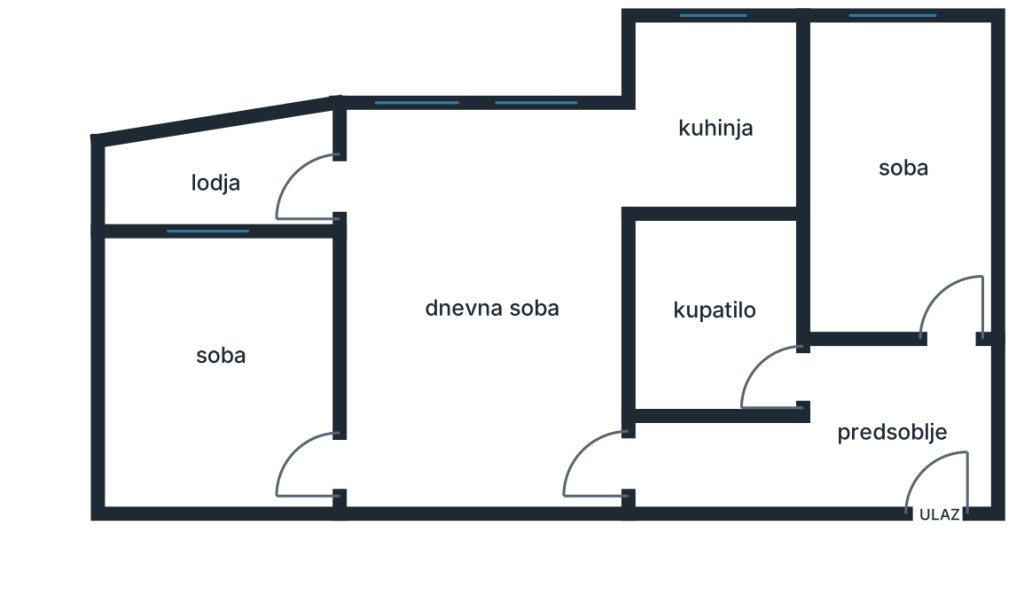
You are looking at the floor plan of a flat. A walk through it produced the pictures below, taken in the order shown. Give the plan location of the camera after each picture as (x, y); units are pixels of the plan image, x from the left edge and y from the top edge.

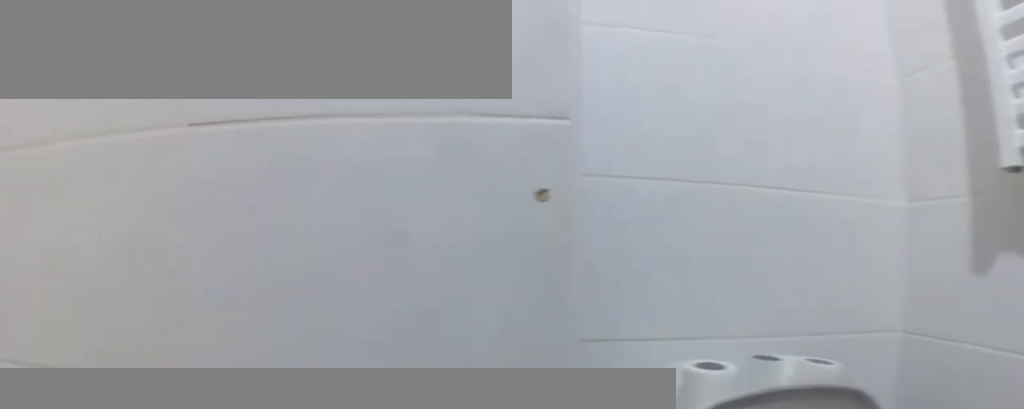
(759, 258)
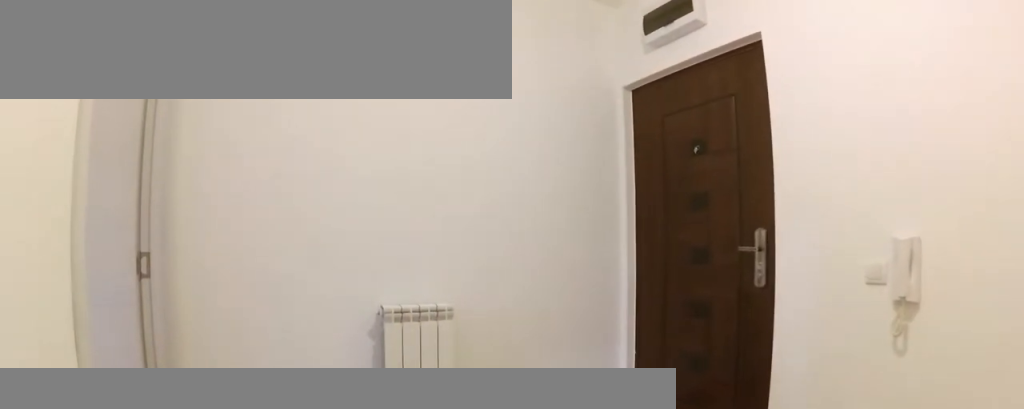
(780, 359)
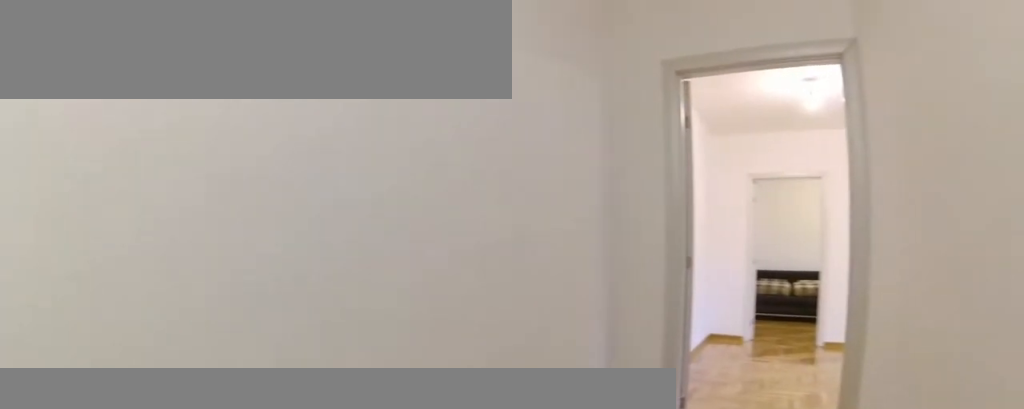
(854, 418)
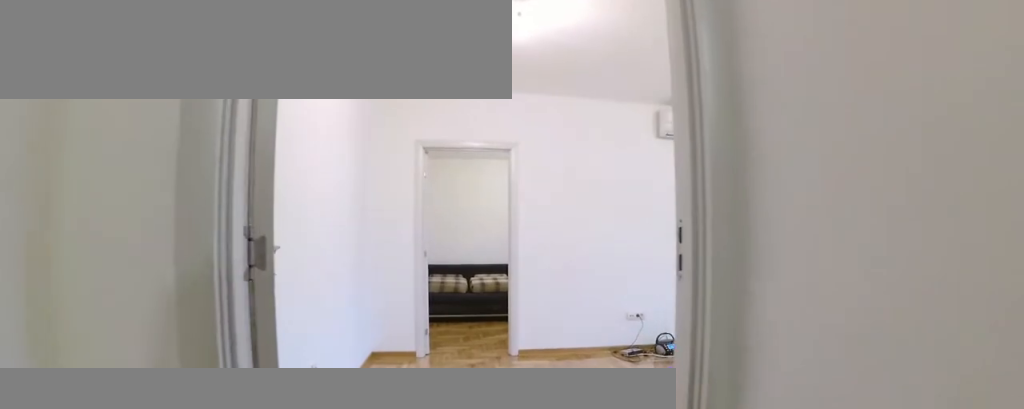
(711, 455)
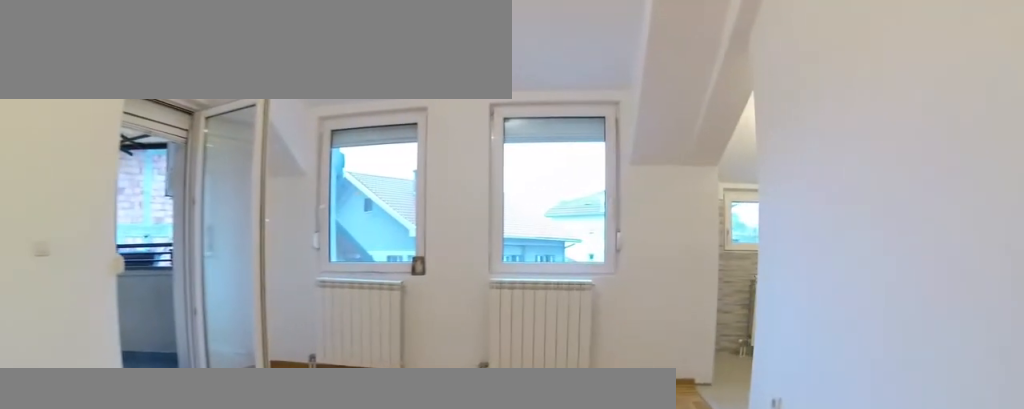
(590, 387)
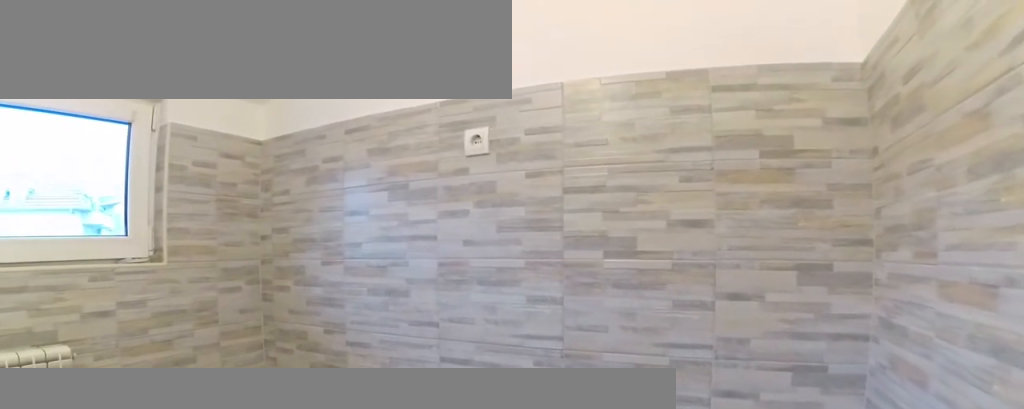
(669, 198)
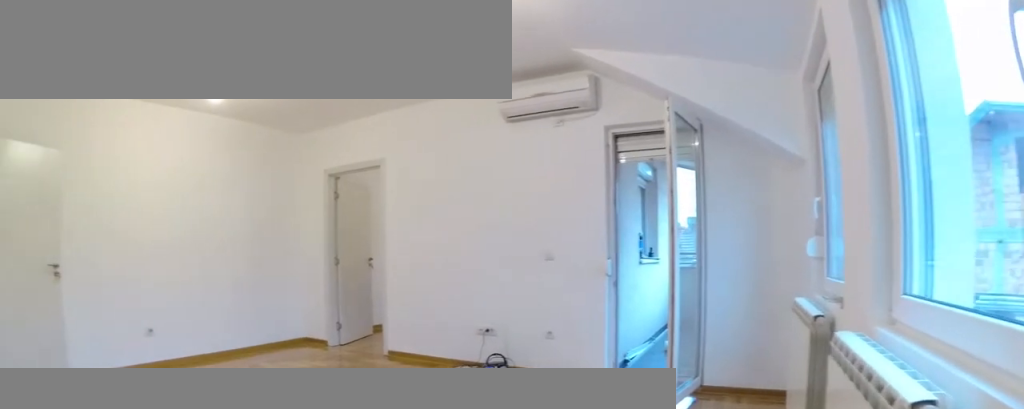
(657, 153)
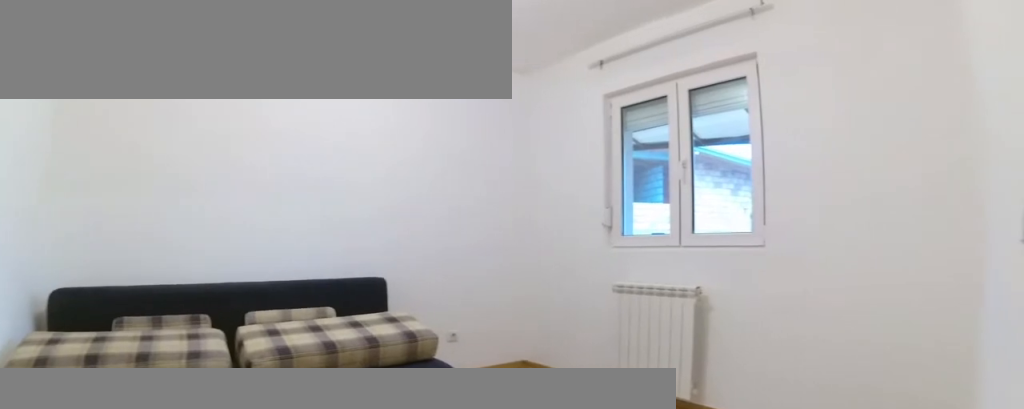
(352, 453)
